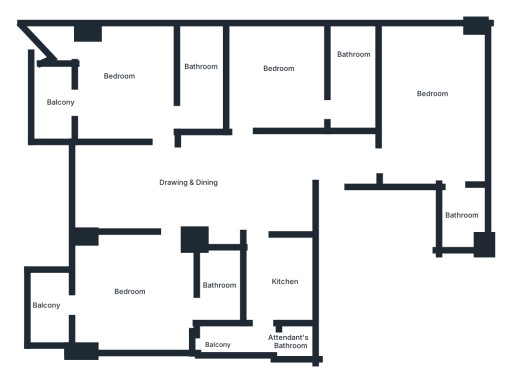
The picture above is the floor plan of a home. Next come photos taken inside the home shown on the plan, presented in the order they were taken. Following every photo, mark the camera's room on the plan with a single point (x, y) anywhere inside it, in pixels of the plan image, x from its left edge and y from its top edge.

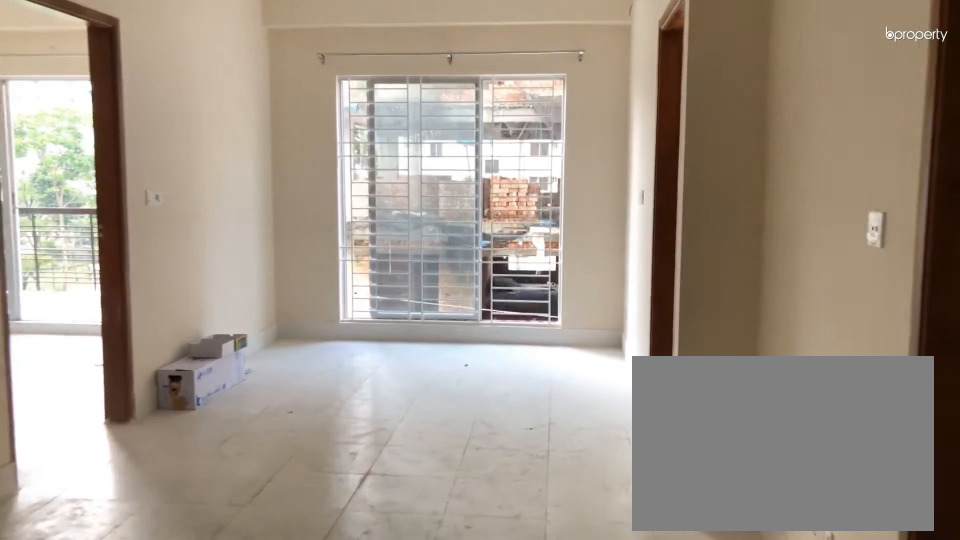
(292, 165)
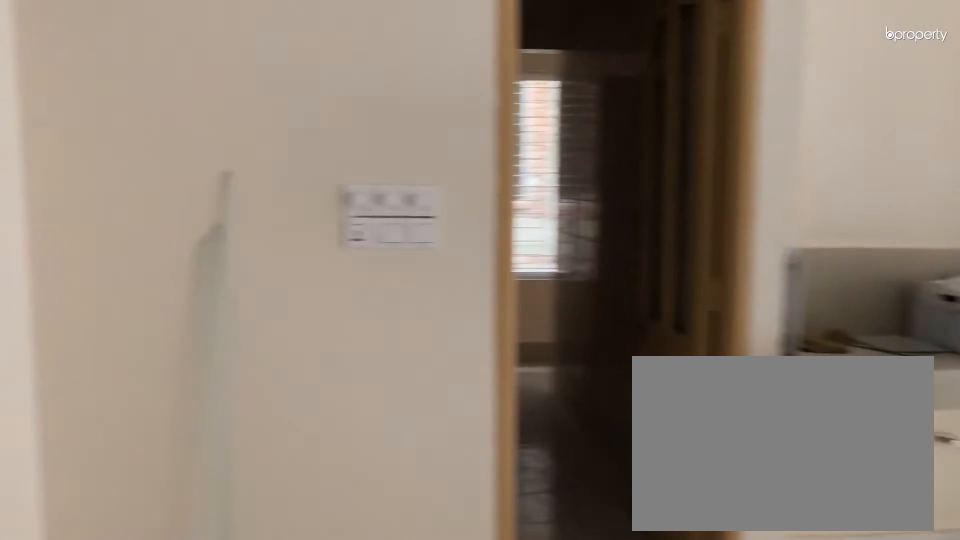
(198, 183)
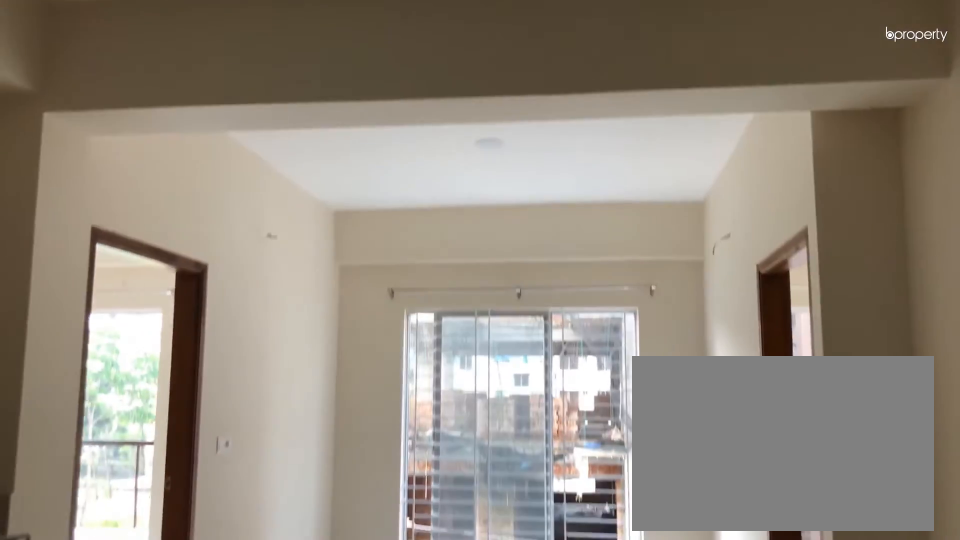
(198, 183)
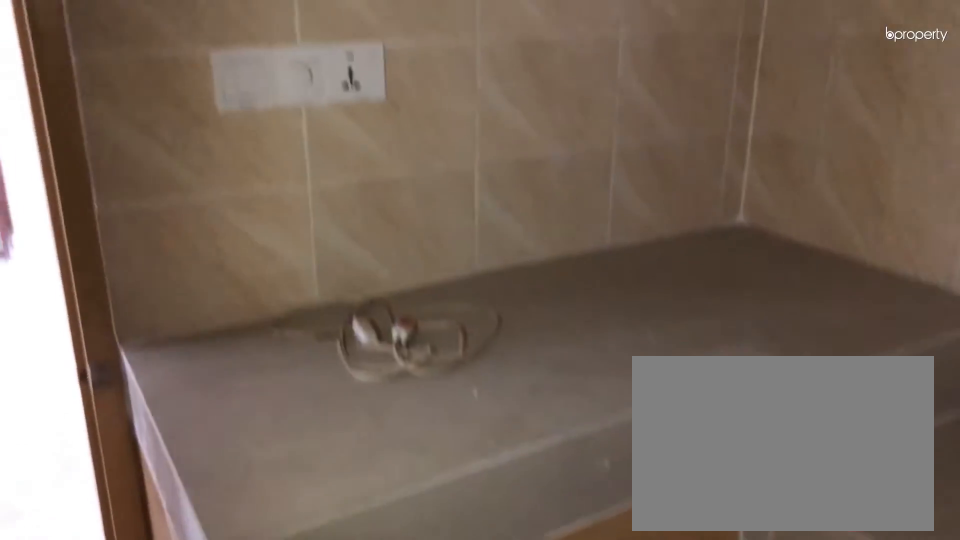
(279, 268)
